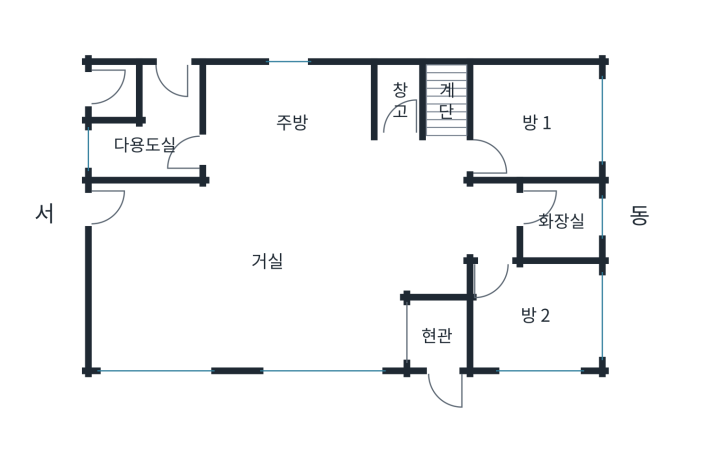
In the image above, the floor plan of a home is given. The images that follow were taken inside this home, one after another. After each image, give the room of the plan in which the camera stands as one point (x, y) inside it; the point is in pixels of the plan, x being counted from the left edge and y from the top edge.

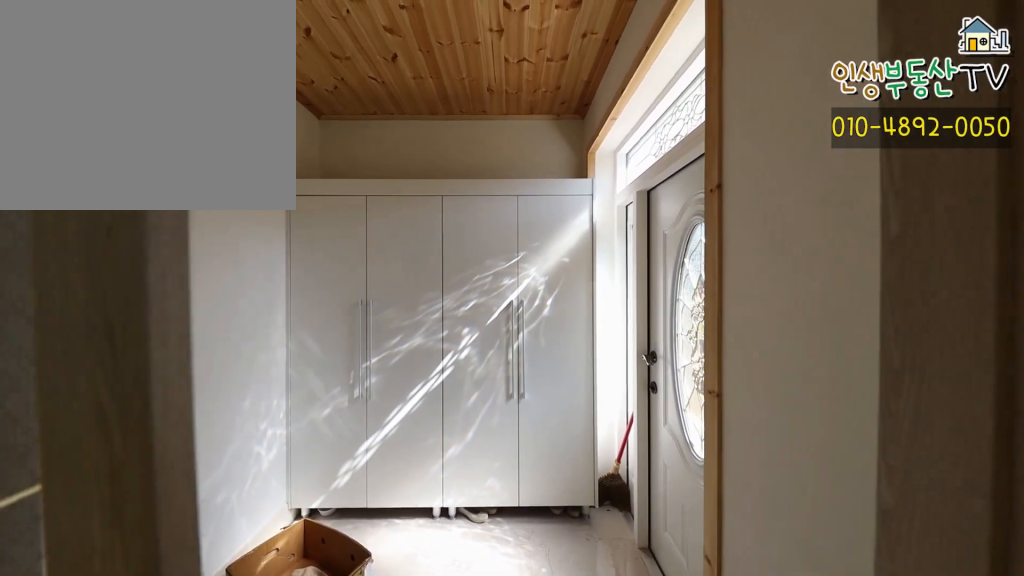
(439, 332)
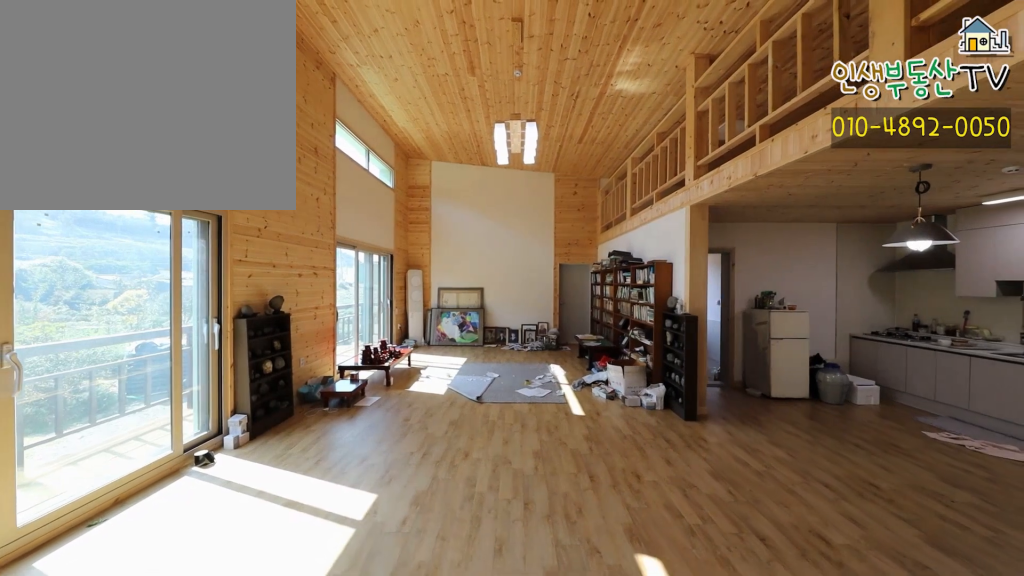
(266, 261)
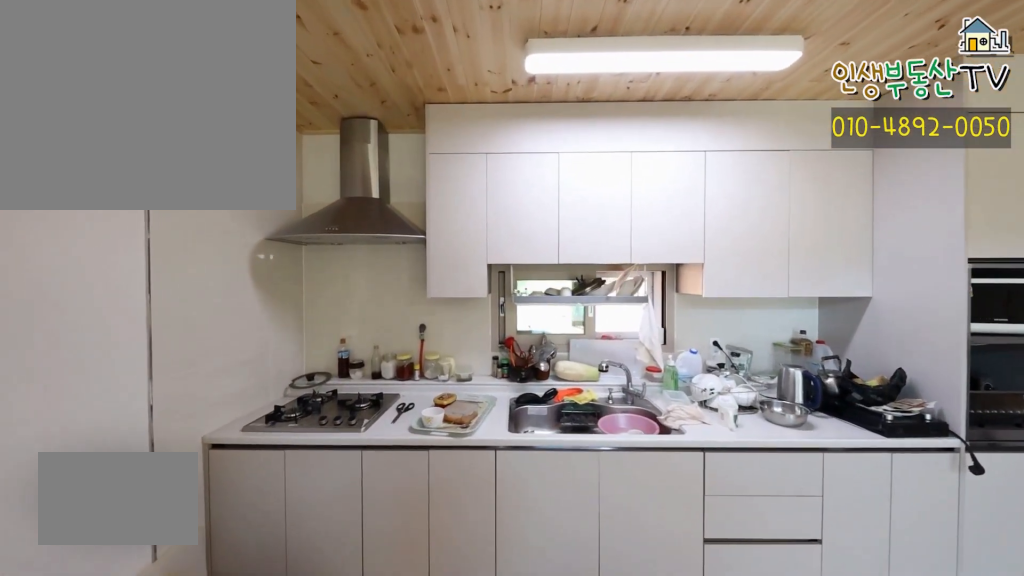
(300, 125)
